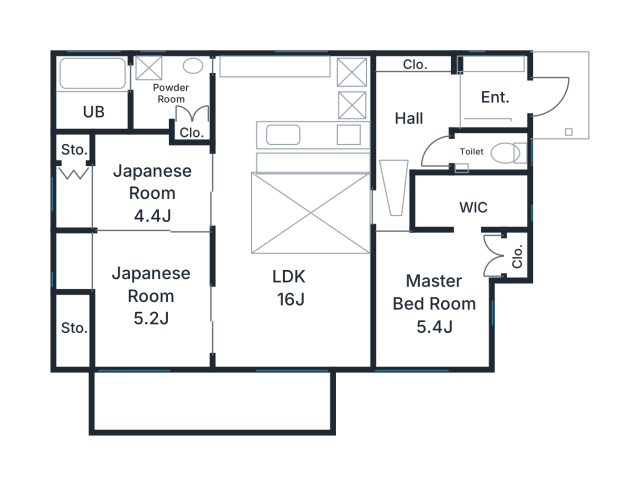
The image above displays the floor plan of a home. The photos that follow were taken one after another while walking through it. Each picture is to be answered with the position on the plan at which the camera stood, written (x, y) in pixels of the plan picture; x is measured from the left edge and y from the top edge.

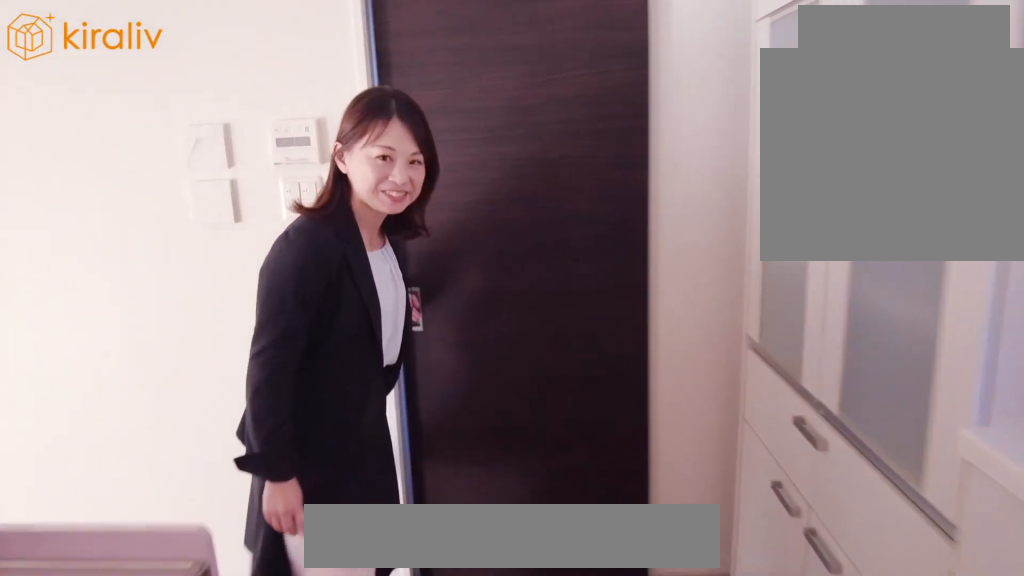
(222, 113)
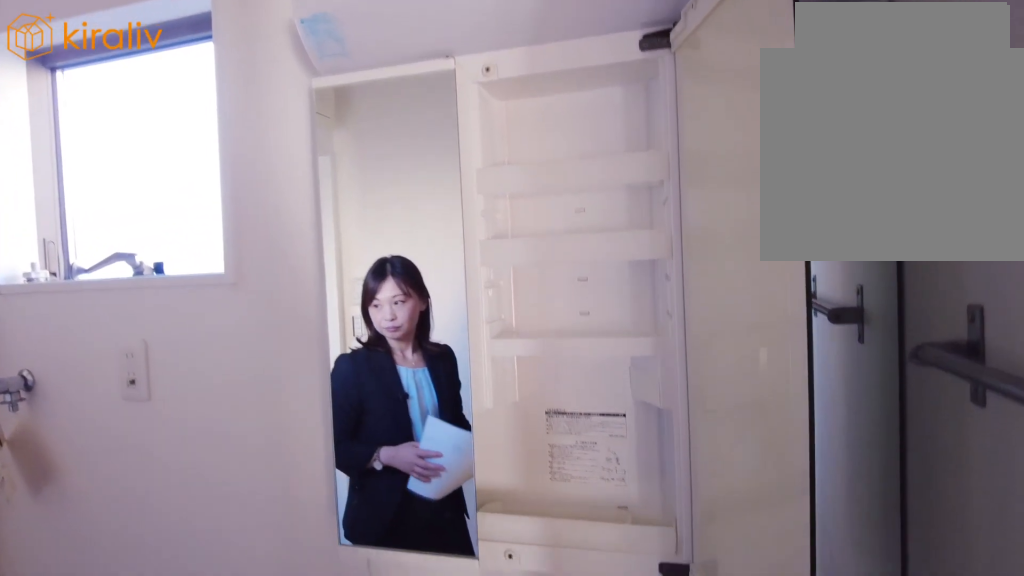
(155, 109)
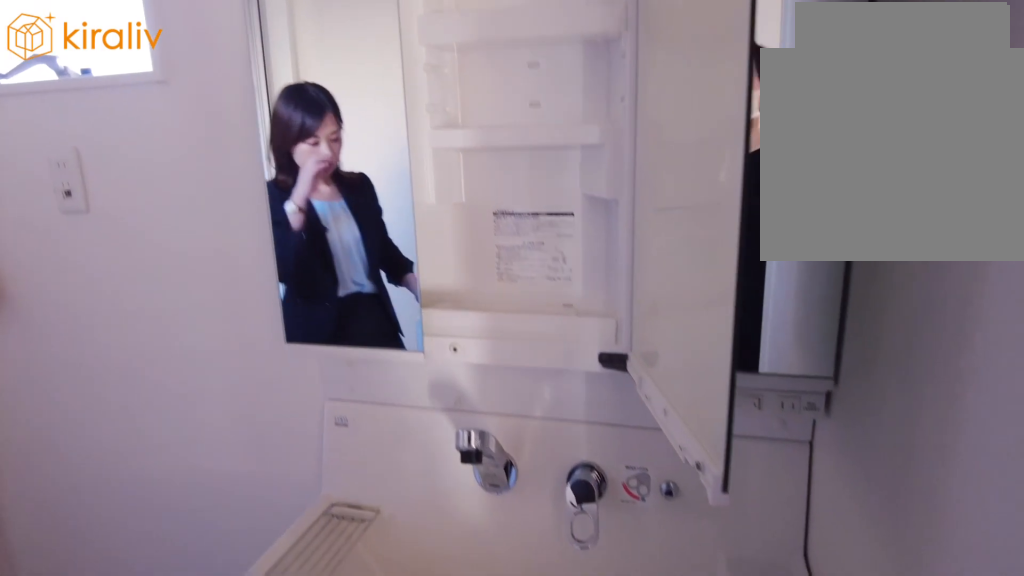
(153, 110)
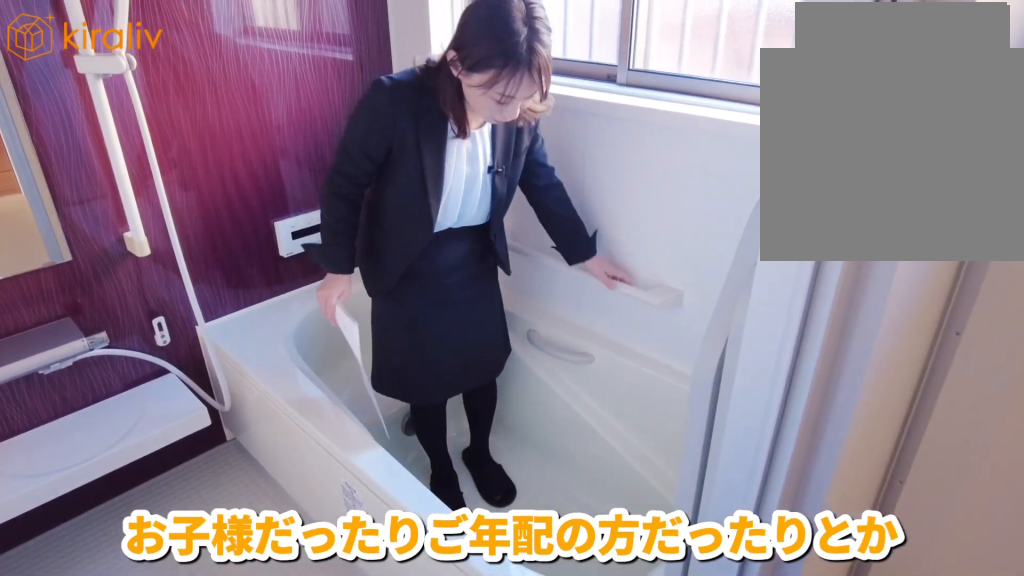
(97, 113)
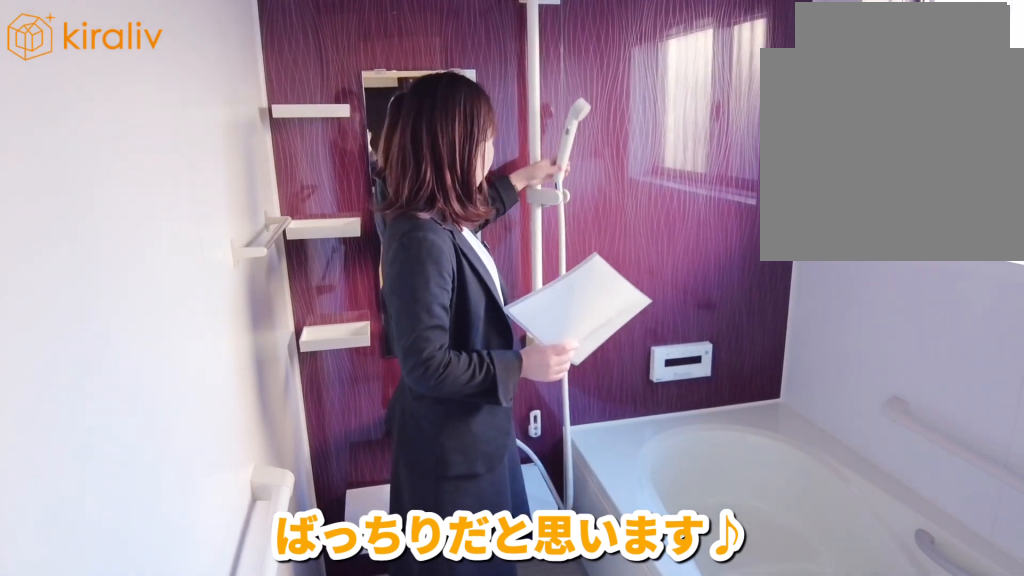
(97, 113)
